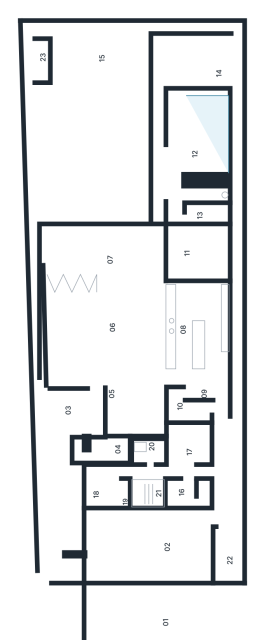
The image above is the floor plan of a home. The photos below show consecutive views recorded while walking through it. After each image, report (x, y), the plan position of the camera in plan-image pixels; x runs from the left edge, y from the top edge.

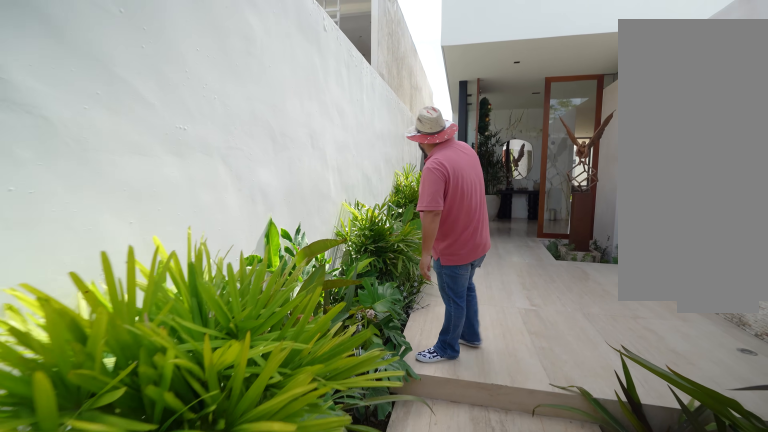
(64, 504)
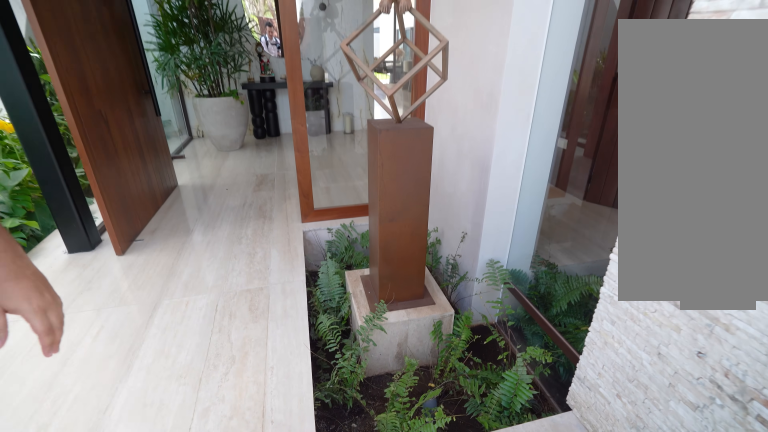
(65, 479)
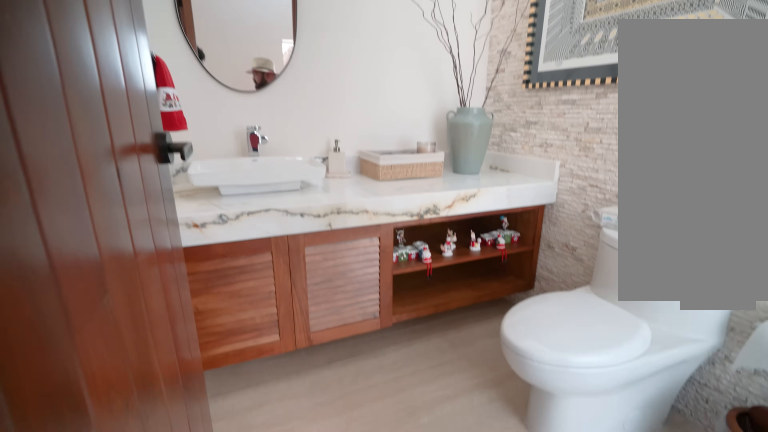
(97, 444)
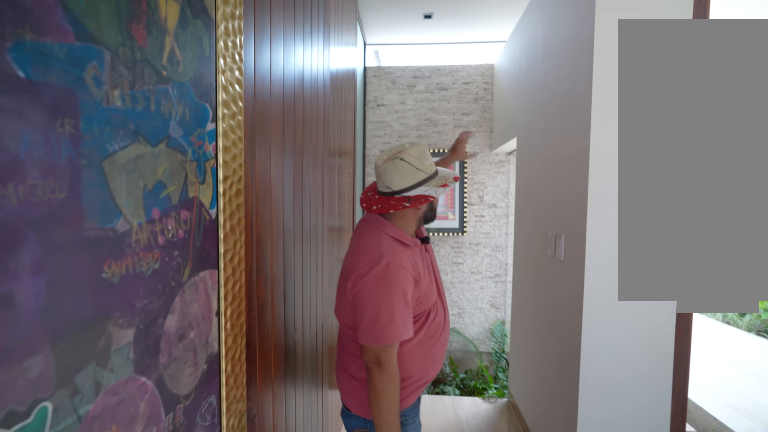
(83, 411)
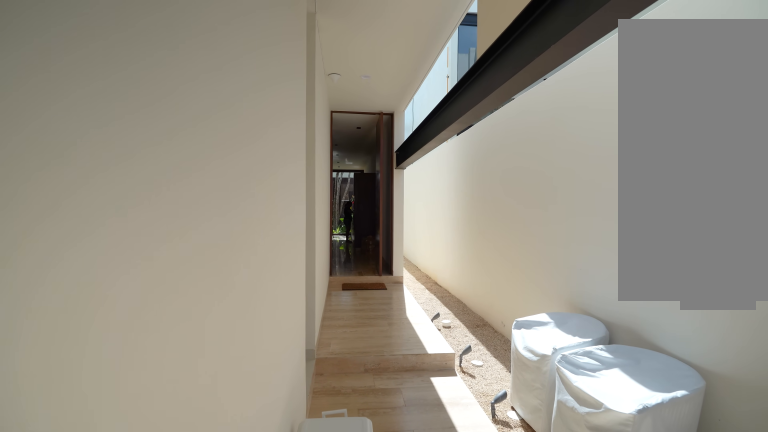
(222, 518)
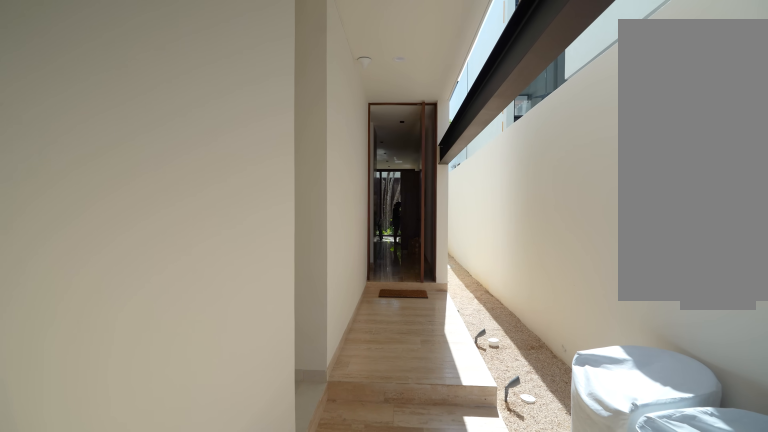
(222, 518)
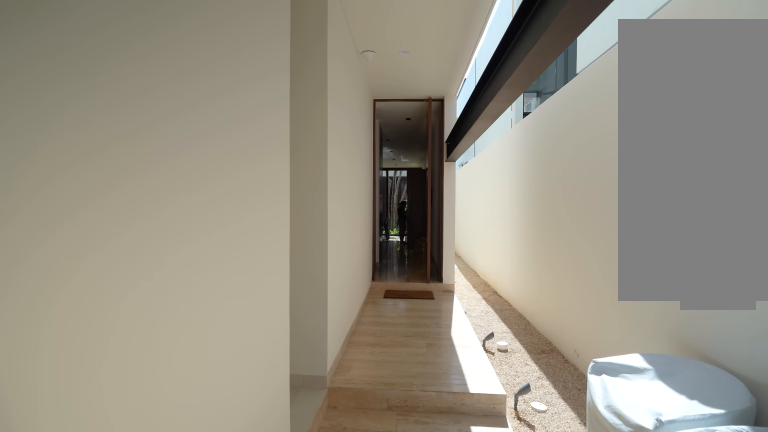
(222, 518)
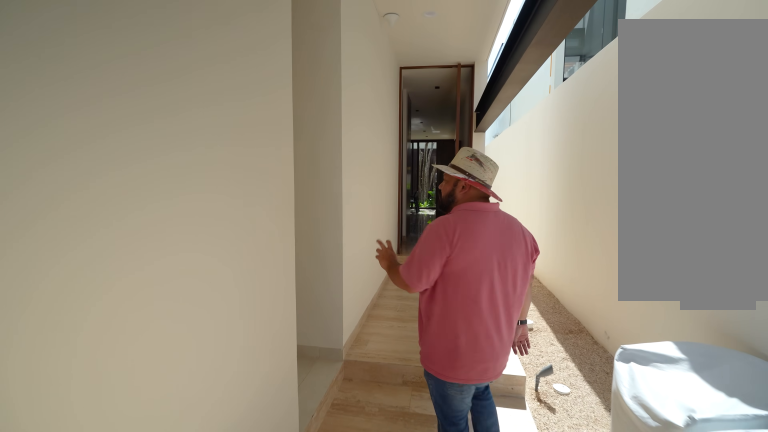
(235, 501)
